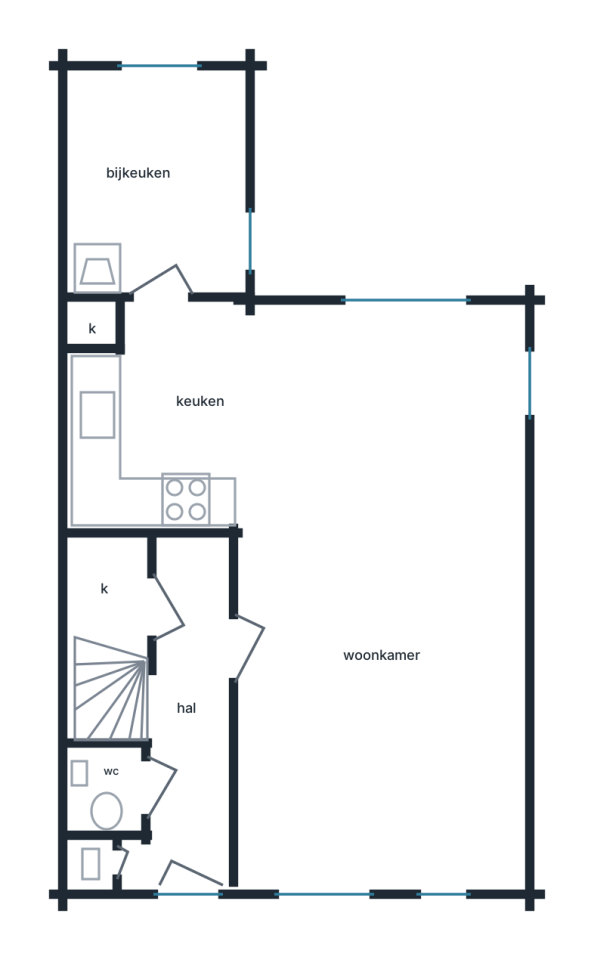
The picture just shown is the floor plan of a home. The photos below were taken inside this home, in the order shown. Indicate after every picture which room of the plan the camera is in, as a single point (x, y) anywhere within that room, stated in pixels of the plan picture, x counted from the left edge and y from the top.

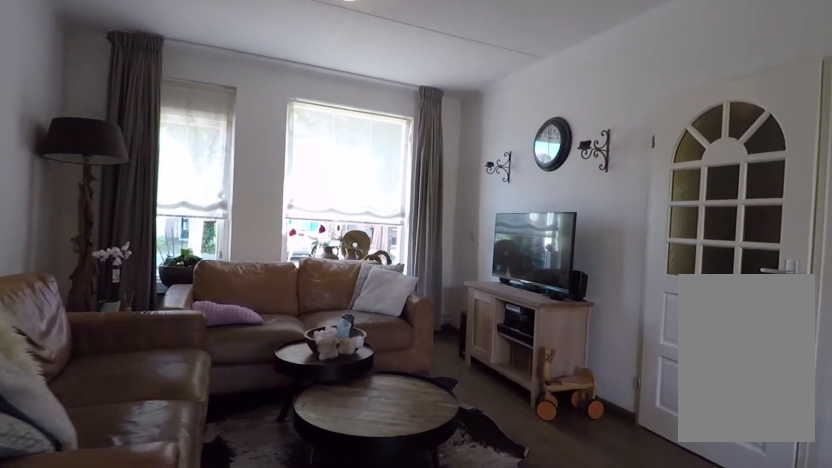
(378, 735)
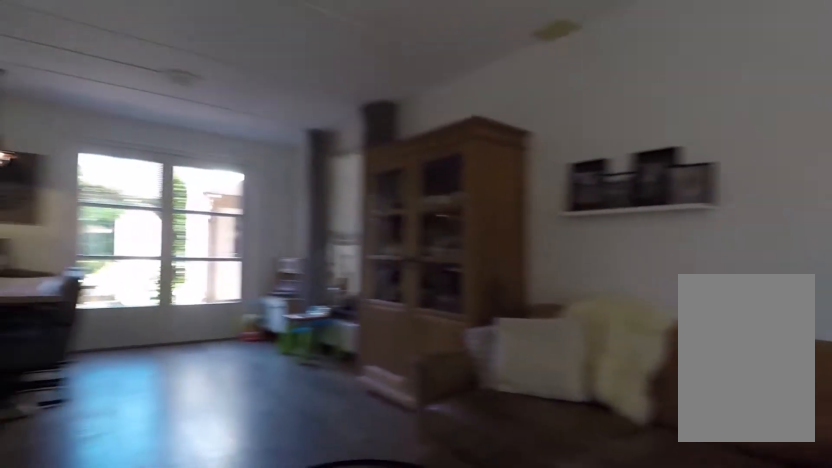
(378, 735)
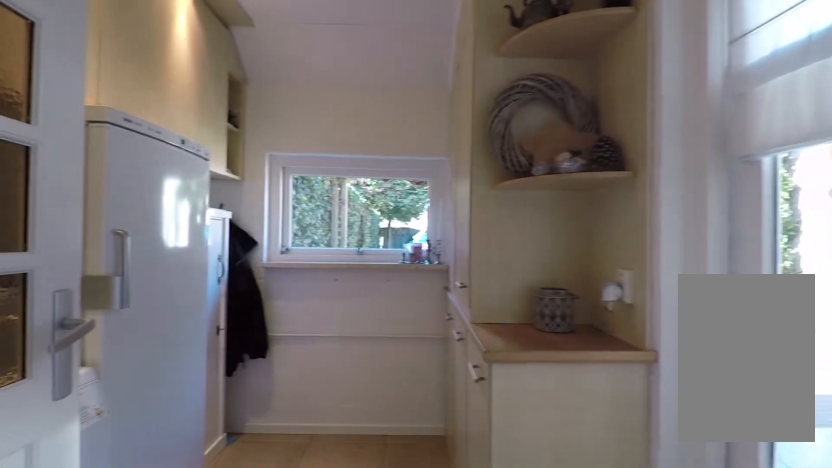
(156, 185)
